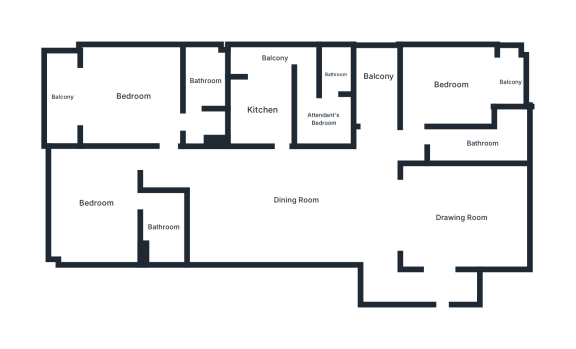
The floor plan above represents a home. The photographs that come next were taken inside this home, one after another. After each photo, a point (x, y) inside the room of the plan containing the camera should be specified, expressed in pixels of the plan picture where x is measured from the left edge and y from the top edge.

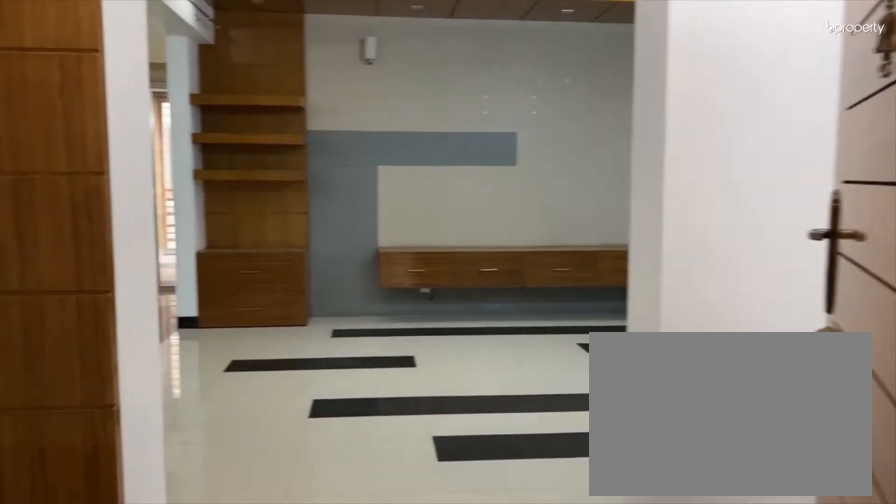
(443, 292)
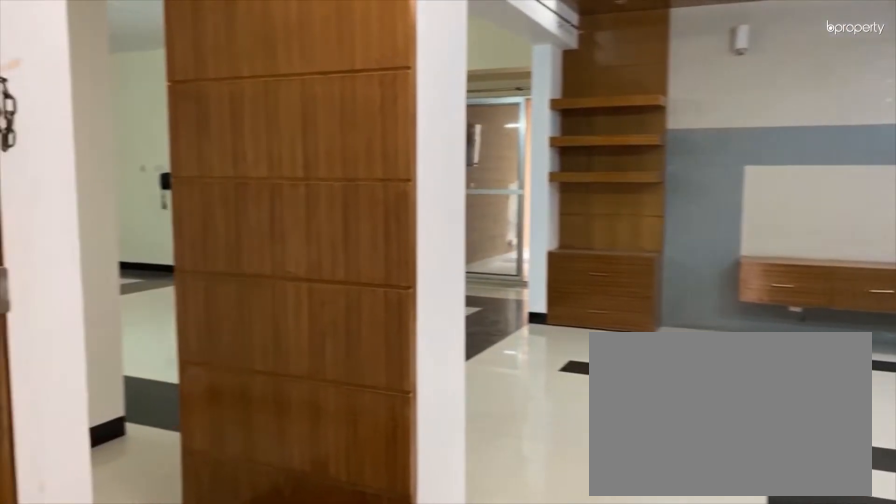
(443, 292)
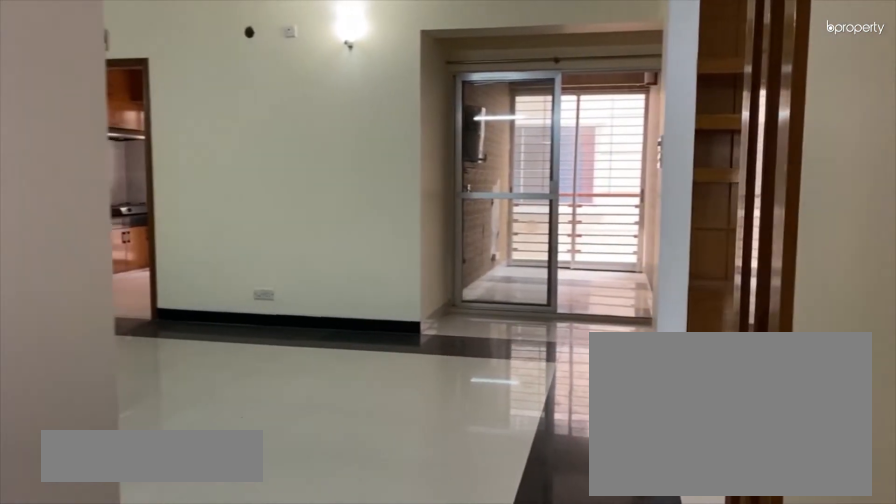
(381, 239)
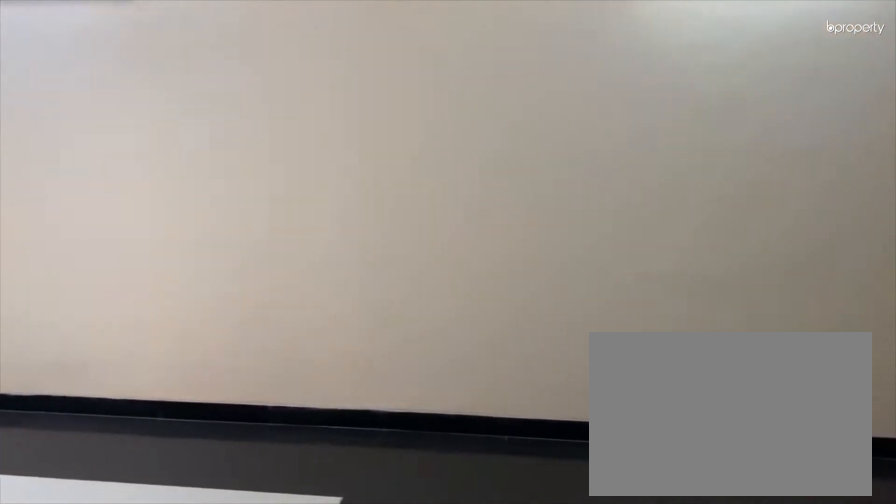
(294, 200)
